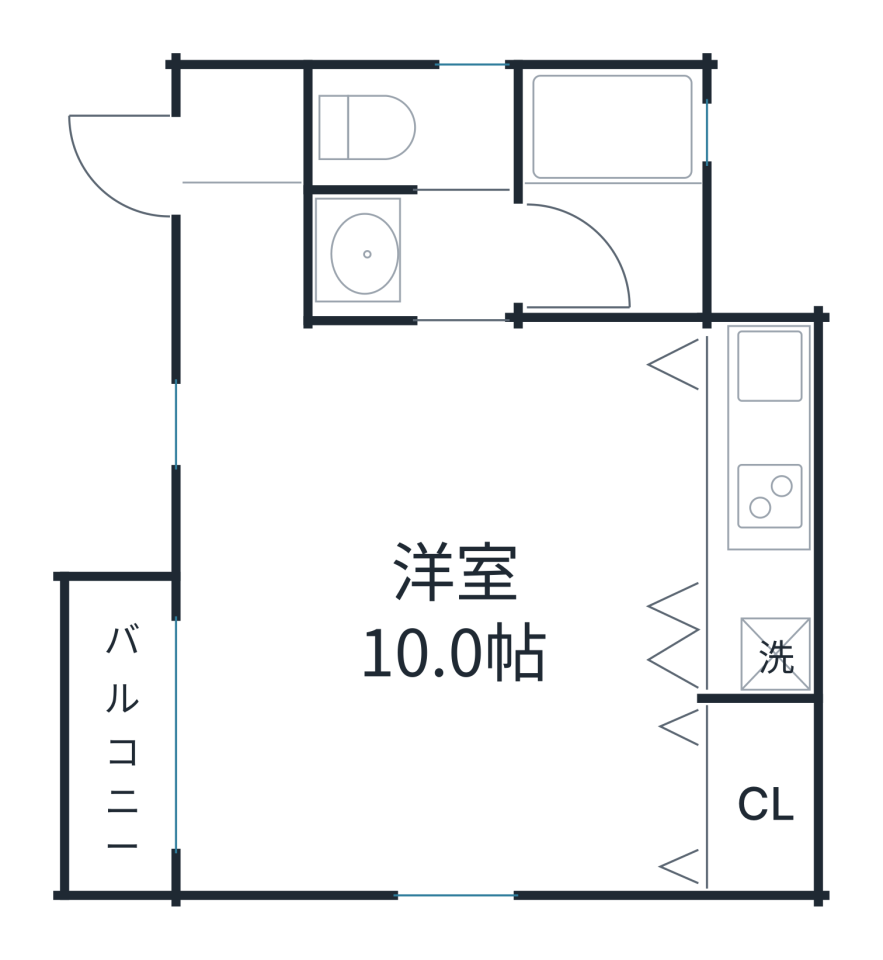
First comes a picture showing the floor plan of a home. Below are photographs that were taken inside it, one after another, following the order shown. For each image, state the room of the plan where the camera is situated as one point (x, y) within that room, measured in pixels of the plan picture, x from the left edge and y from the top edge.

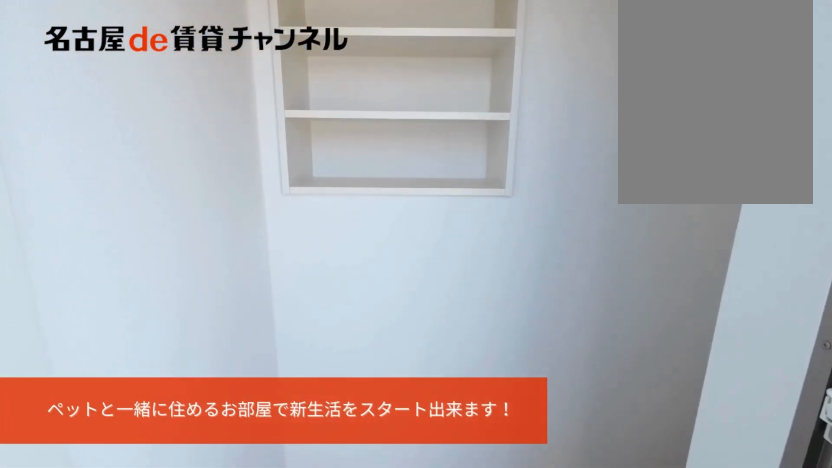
(241, 142)
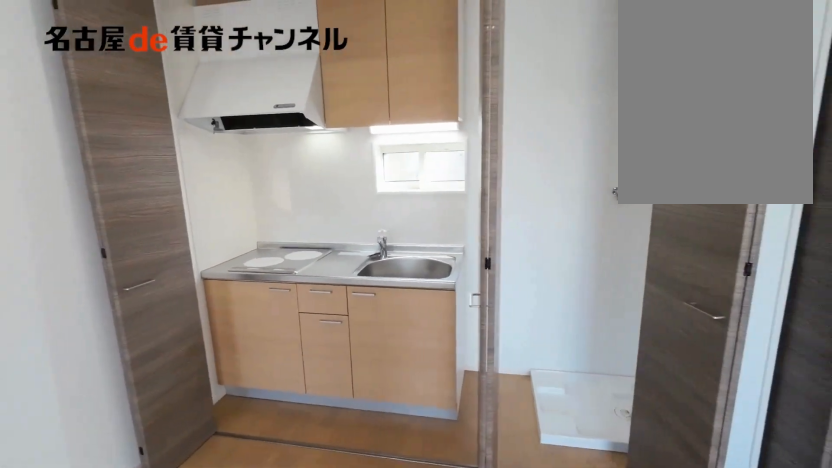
(757, 509)
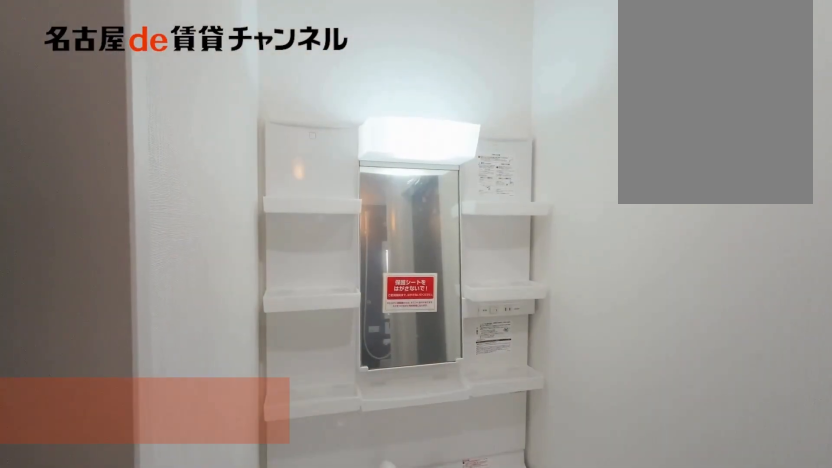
(411, 259)
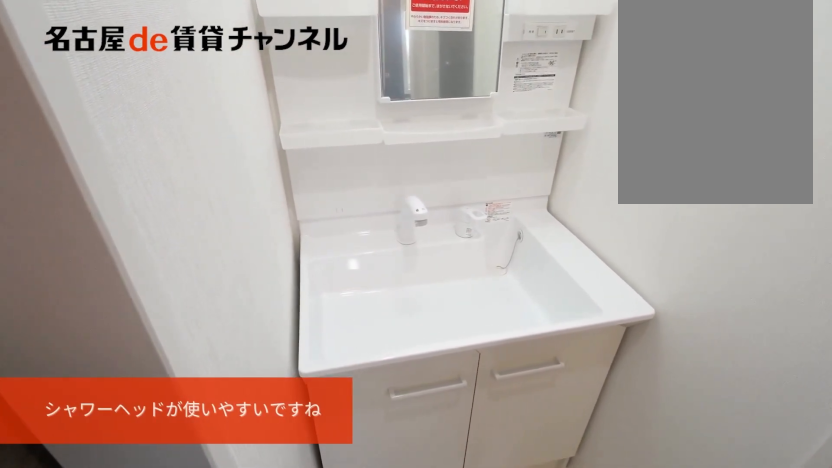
(411, 259)
